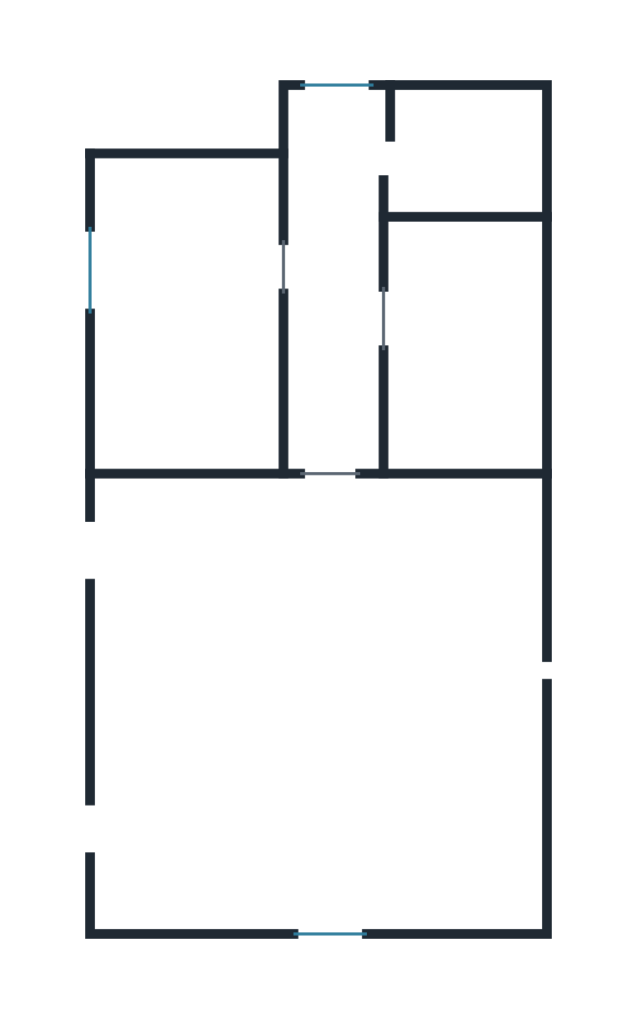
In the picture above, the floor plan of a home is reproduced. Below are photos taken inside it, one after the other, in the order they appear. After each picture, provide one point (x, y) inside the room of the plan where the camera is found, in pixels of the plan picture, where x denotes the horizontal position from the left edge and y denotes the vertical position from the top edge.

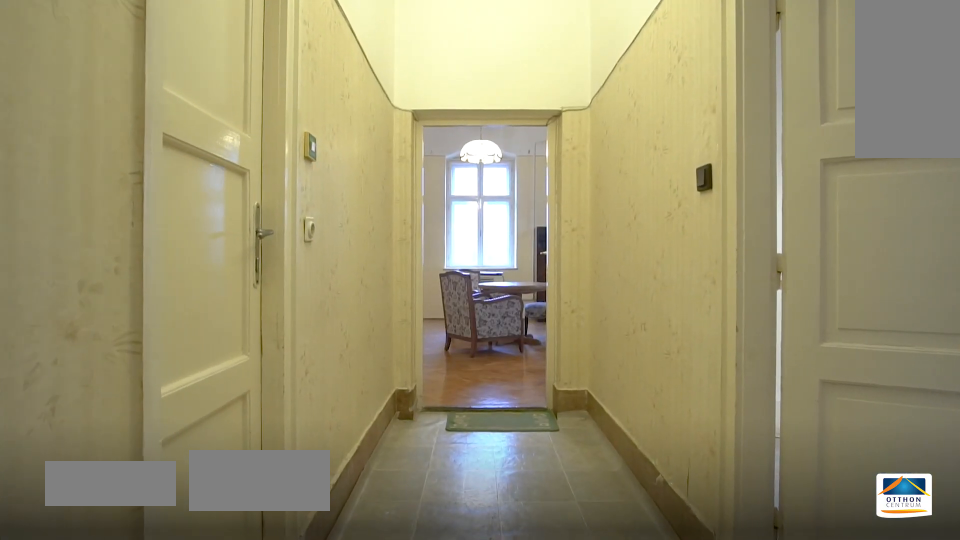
(336, 322)
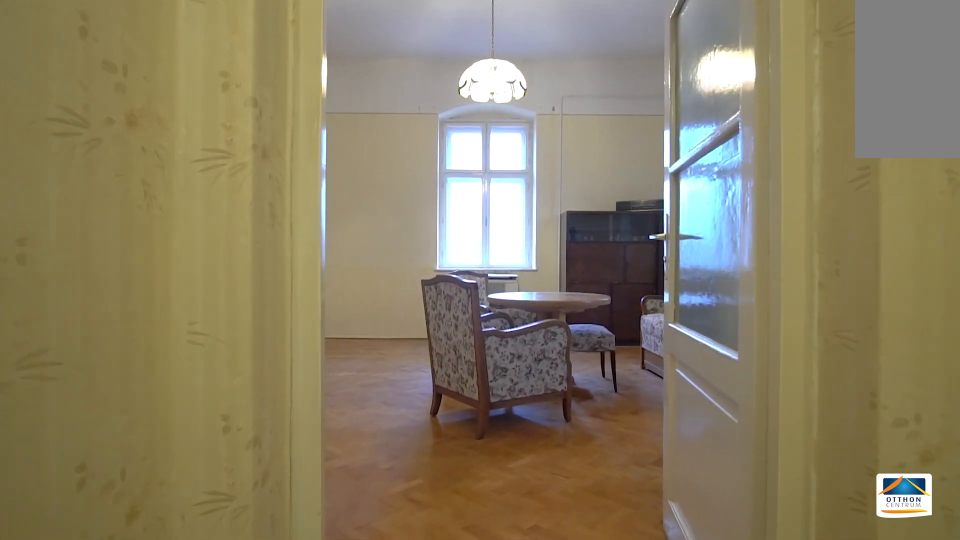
(337, 323)
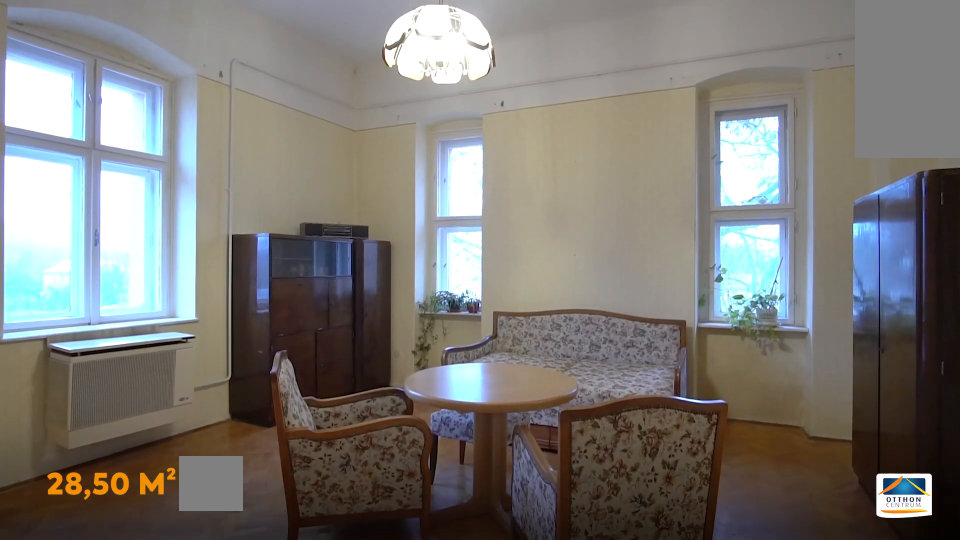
(346, 713)
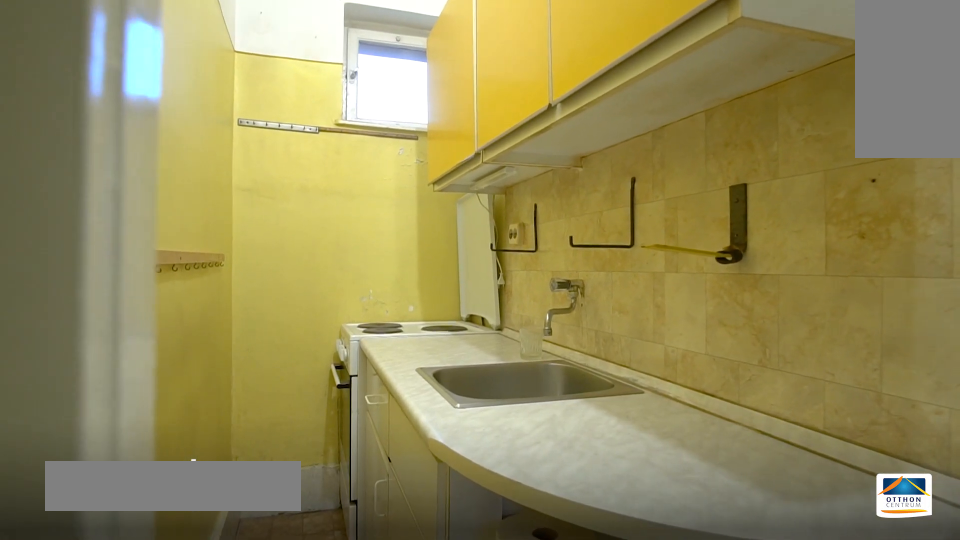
(469, 148)
